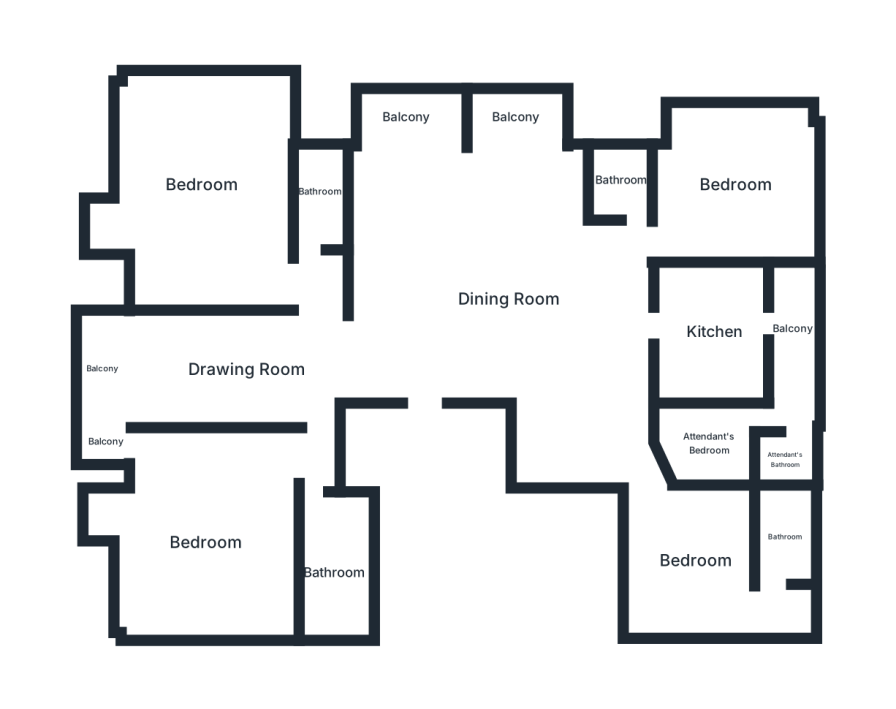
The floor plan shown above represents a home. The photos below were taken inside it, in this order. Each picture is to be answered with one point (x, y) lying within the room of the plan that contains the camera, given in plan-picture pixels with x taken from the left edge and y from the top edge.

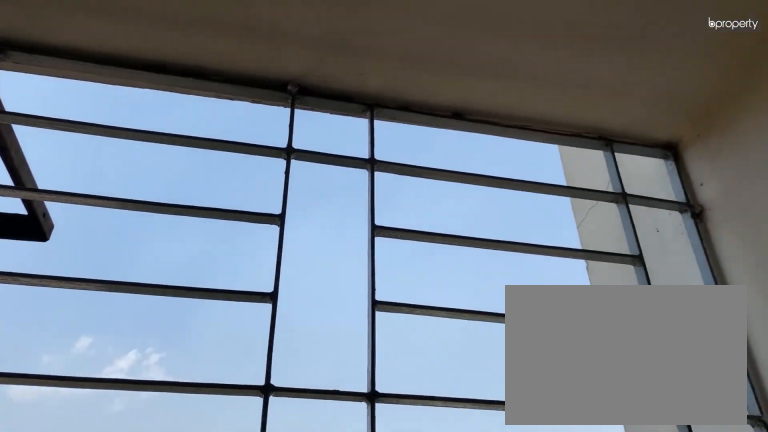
(515, 119)
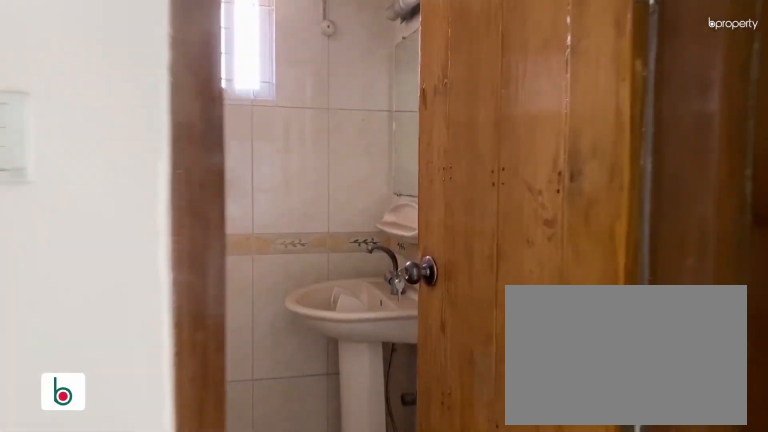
(623, 181)
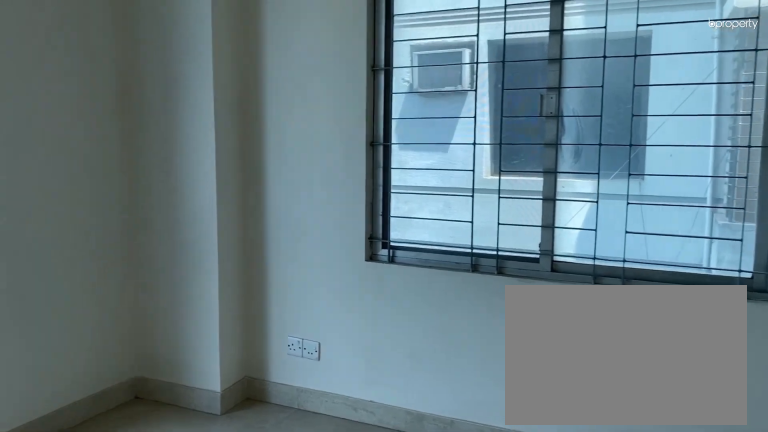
(734, 184)
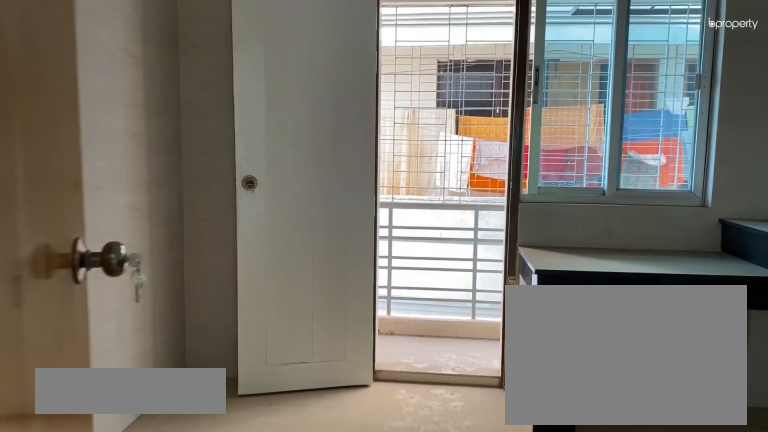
(714, 332)
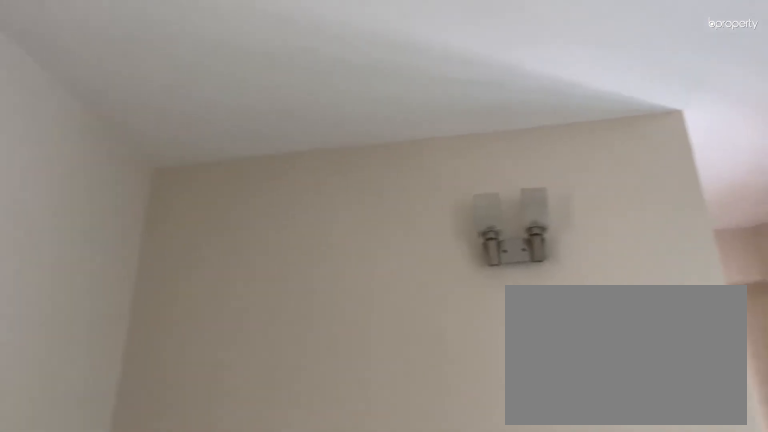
(694, 557)
